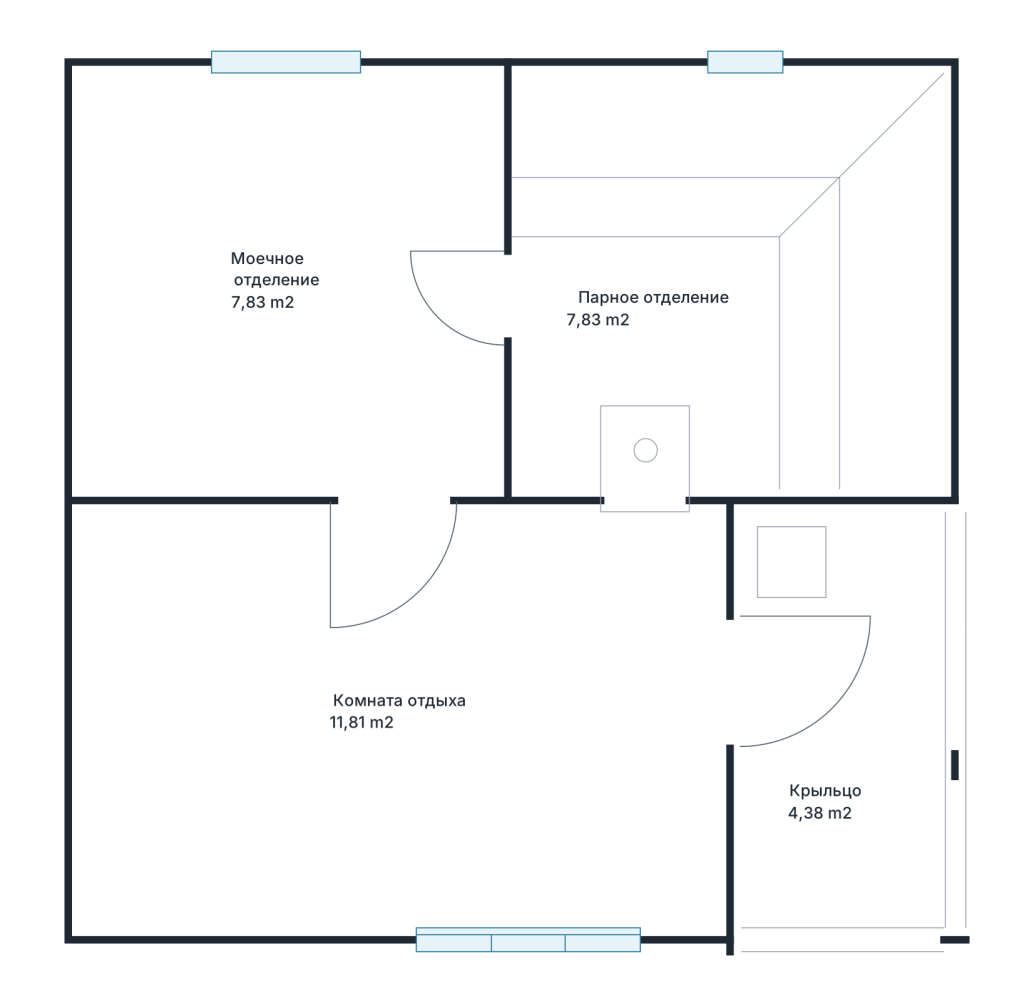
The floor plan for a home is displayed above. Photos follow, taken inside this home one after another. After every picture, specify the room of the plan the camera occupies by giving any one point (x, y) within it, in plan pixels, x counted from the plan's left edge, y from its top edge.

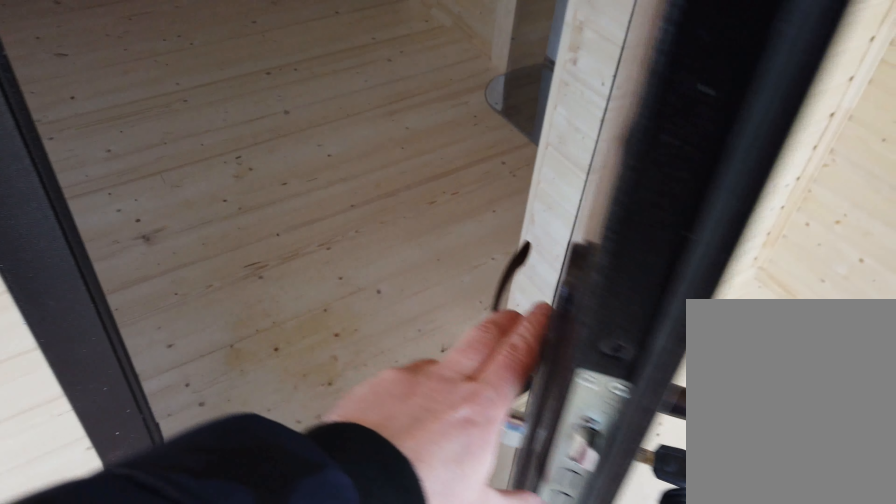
(415, 773)
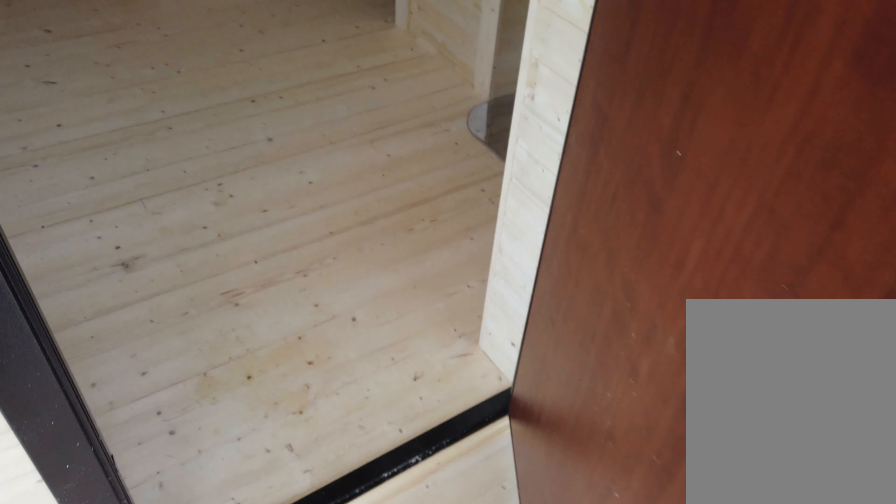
(414, 768)
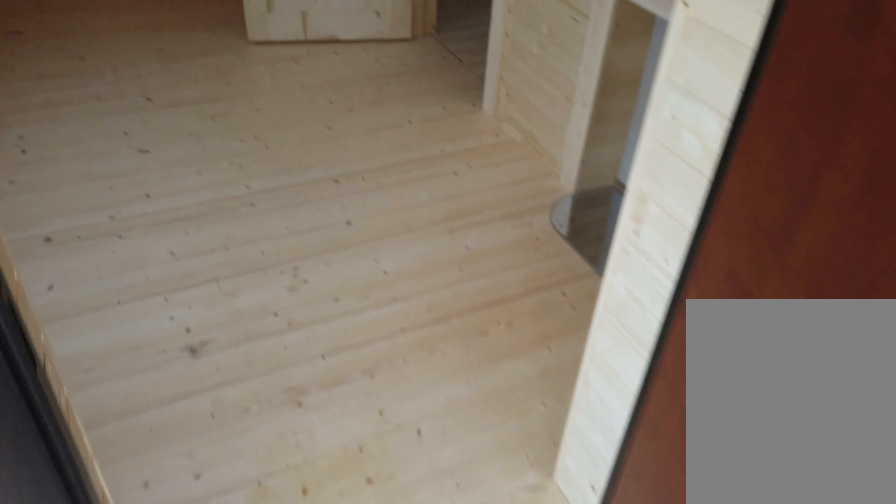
(408, 798)
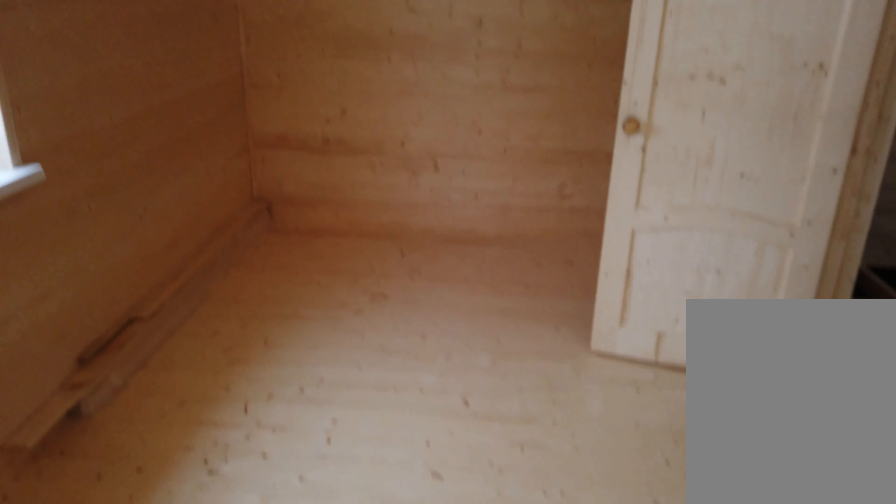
(423, 768)
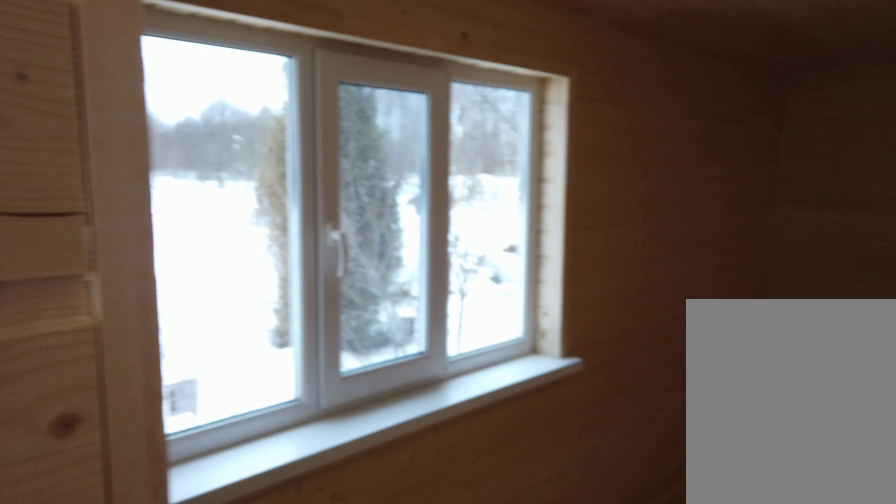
(418, 800)
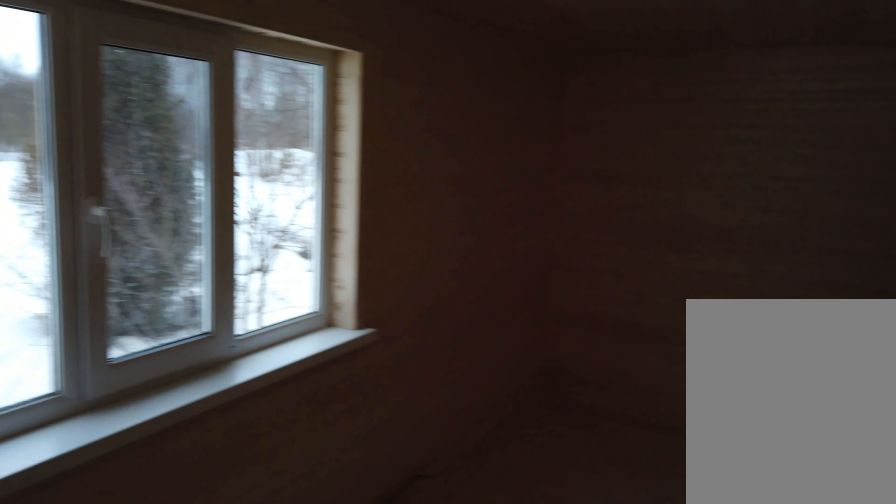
(411, 800)
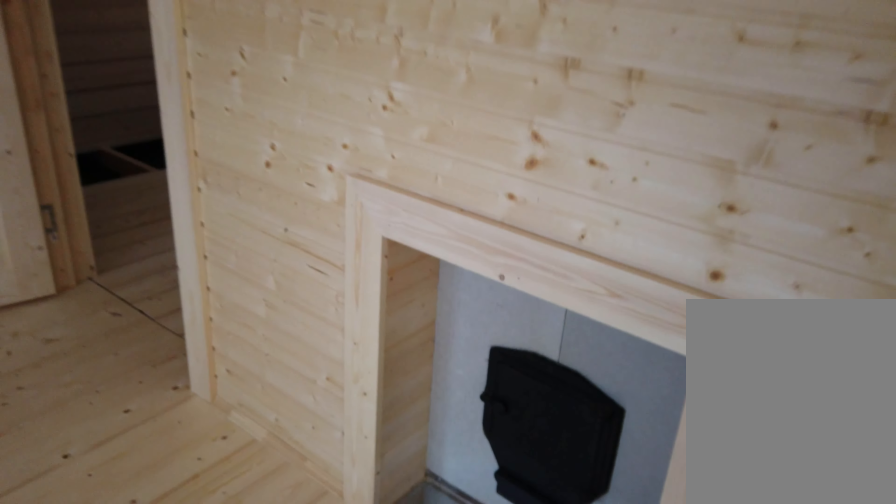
(417, 773)
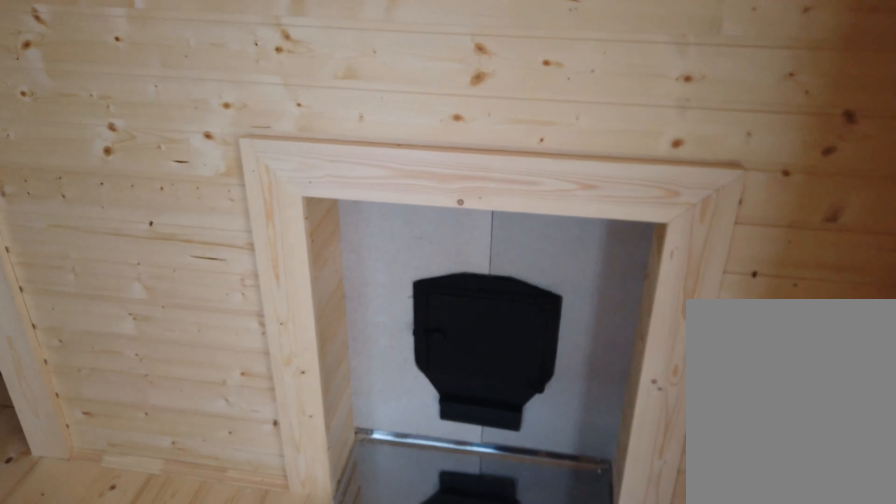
(405, 795)
